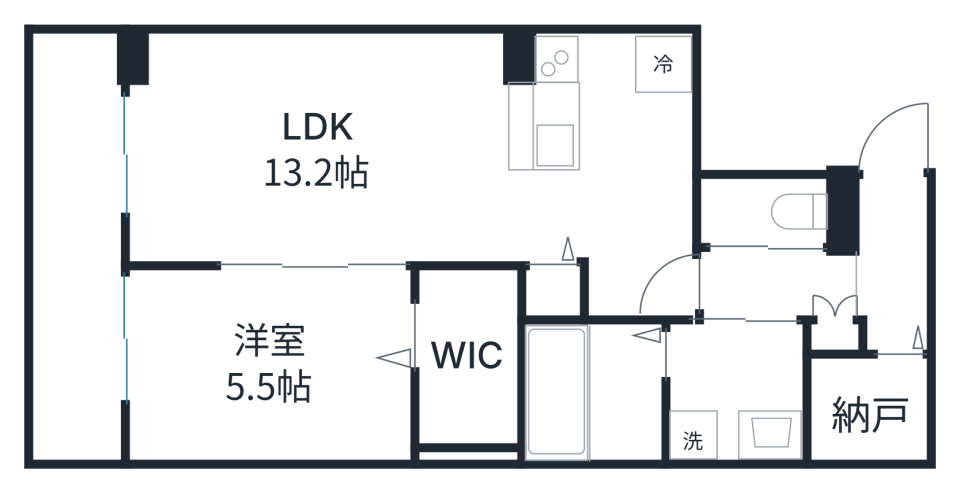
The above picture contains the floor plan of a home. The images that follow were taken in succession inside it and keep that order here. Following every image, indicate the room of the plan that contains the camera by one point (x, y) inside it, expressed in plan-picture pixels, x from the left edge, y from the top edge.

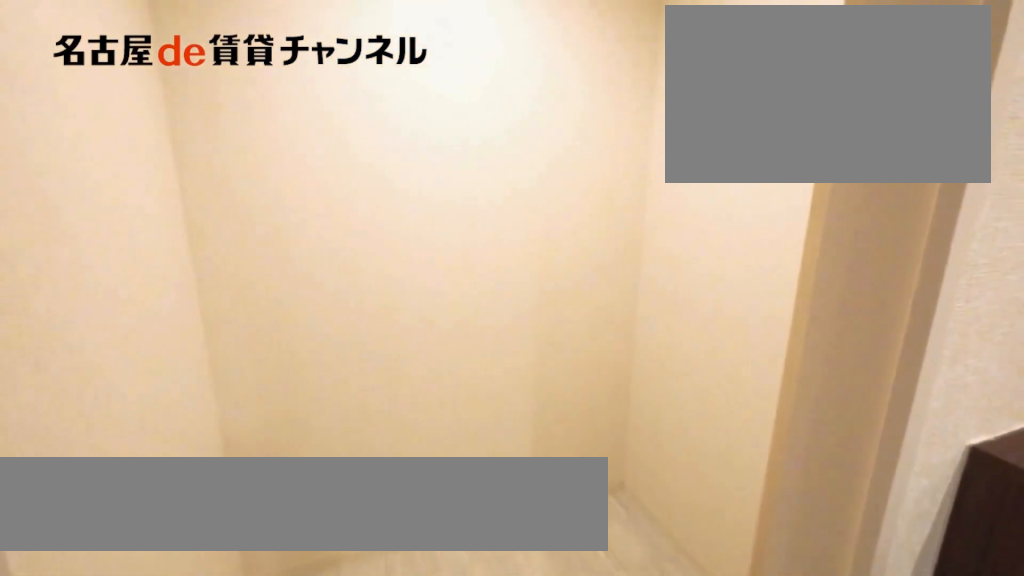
(866, 407)
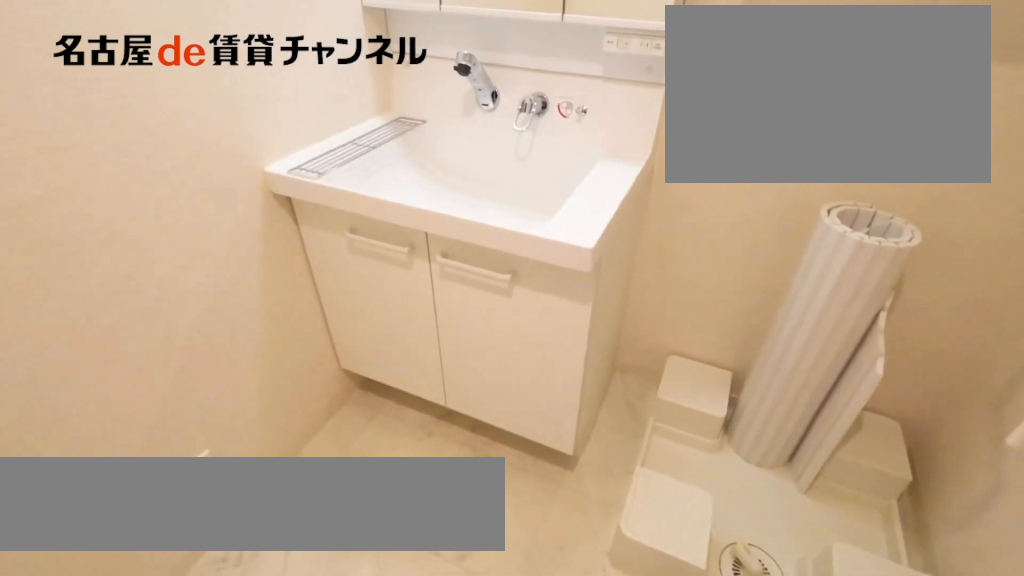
(734, 389)
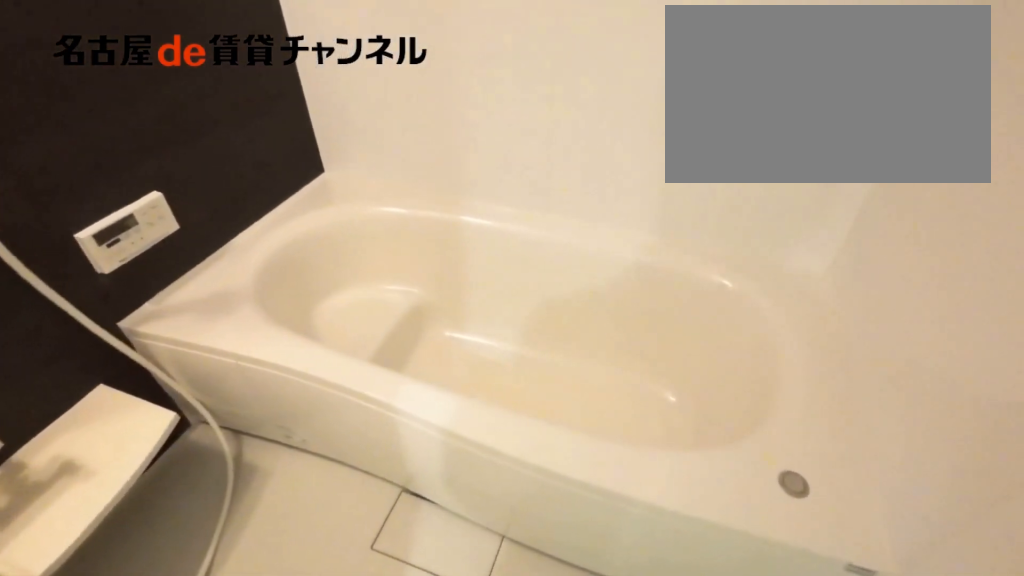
(591, 390)
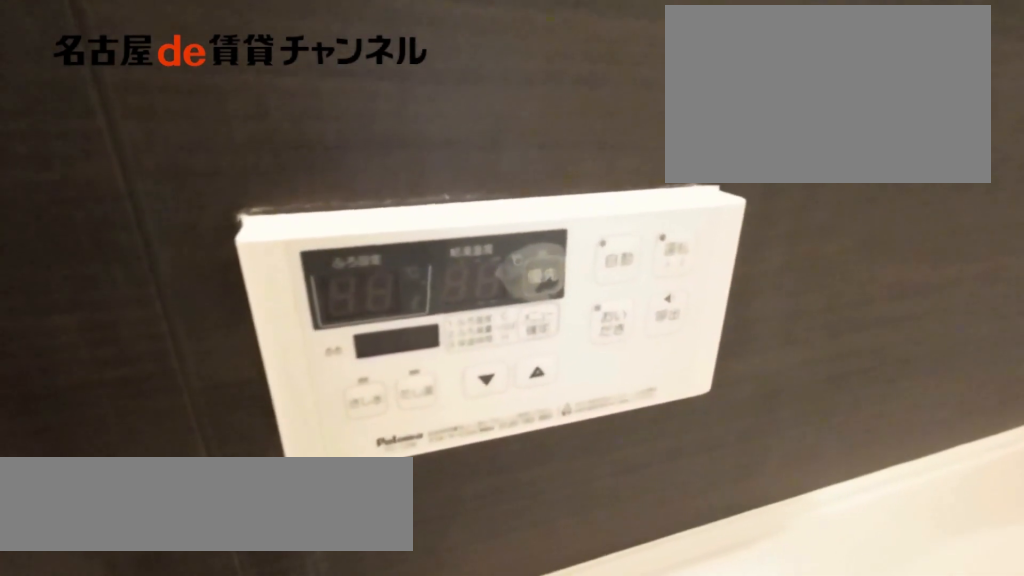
(591, 390)
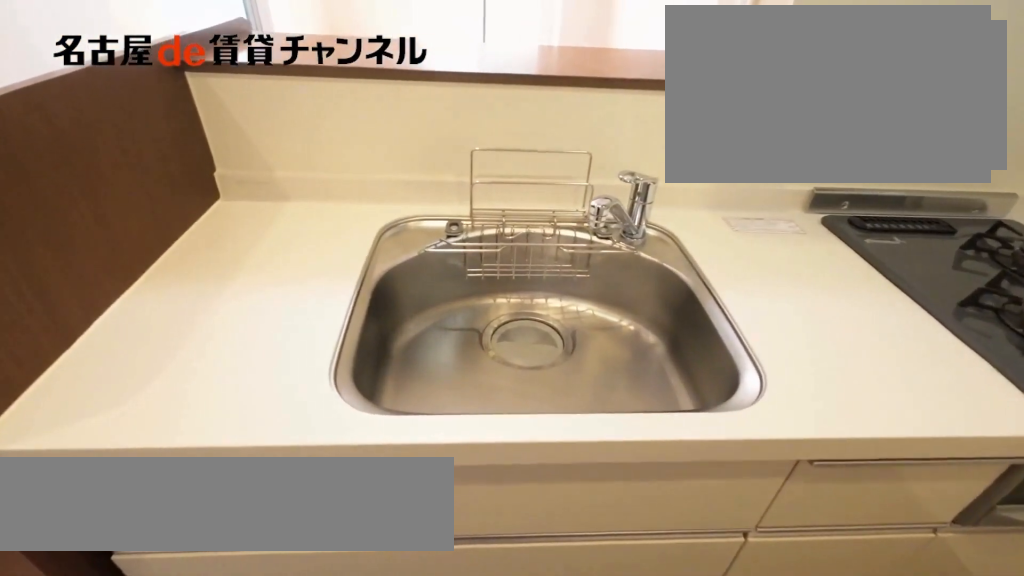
(548, 111)
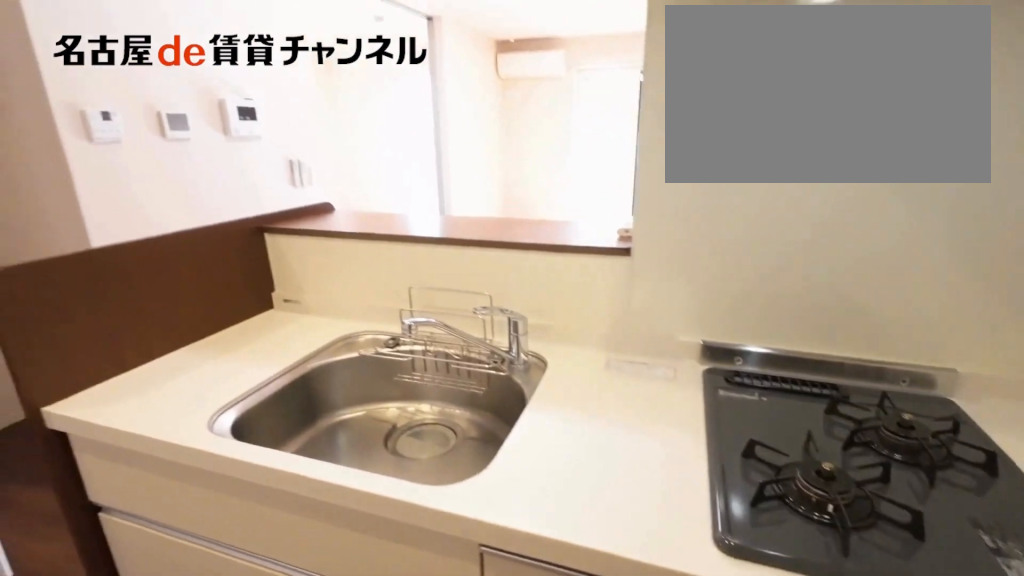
(548, 111)
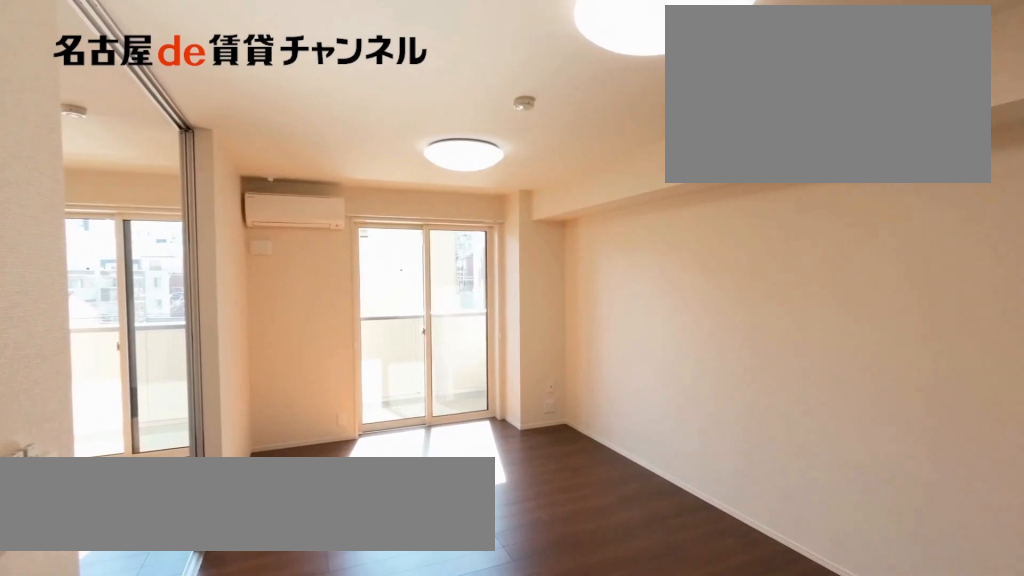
(371, 158)
